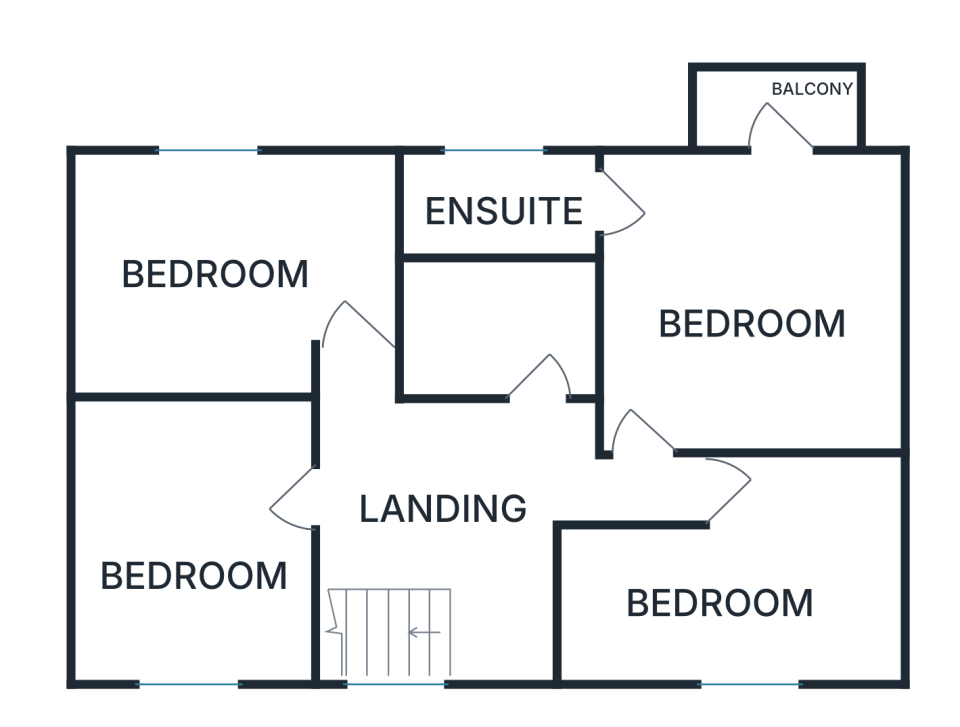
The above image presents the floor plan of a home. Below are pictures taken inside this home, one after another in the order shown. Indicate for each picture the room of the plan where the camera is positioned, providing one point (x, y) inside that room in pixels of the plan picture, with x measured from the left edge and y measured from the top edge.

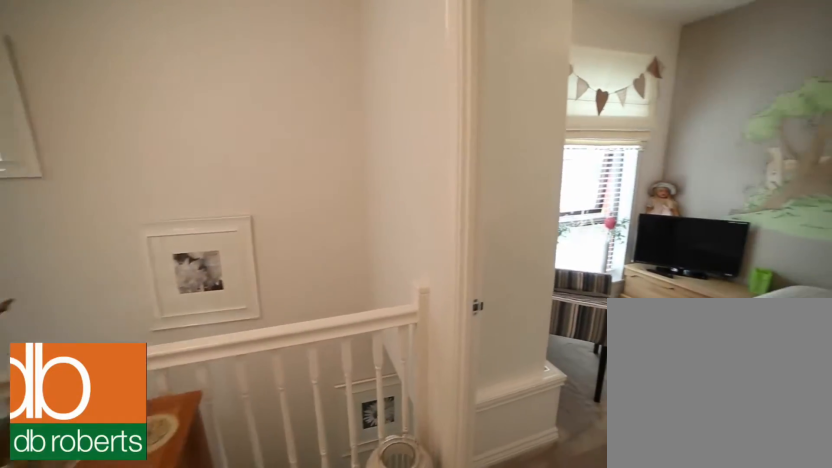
(474, 497)
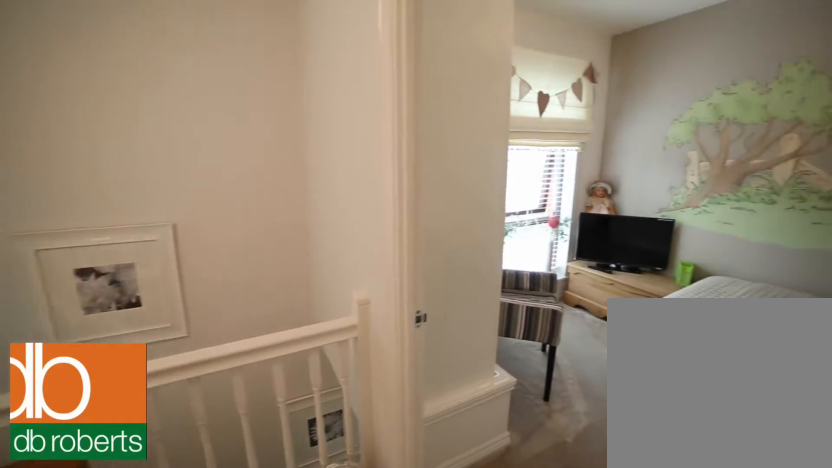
(474, 497)
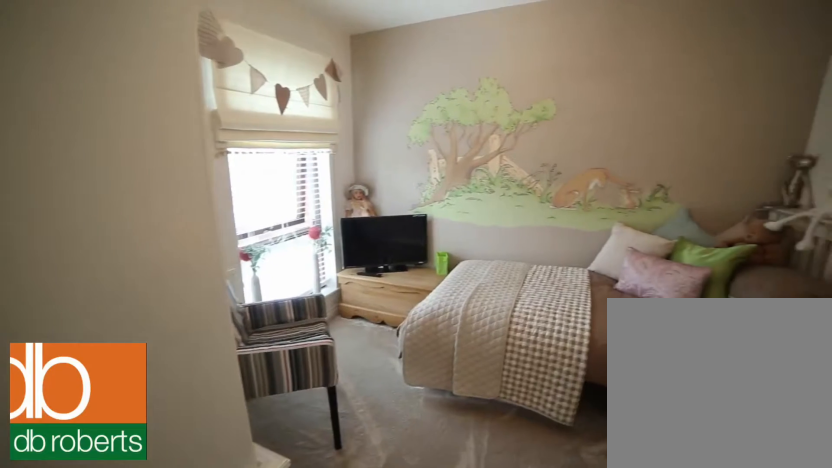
(190, 541)
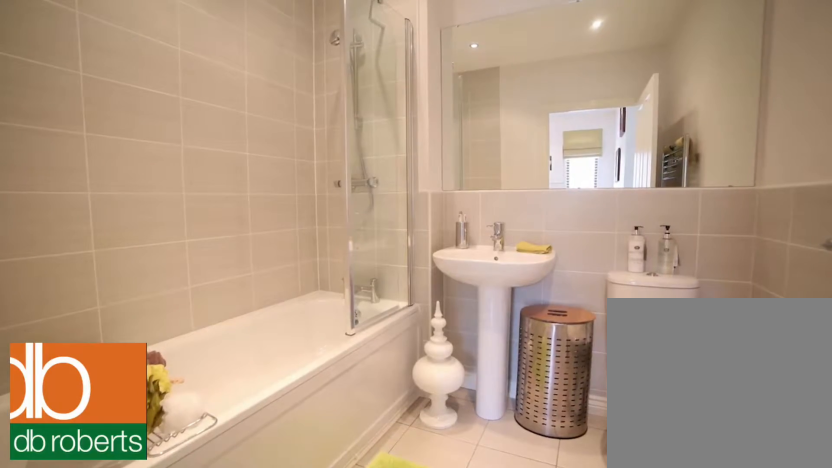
(498, 325)
